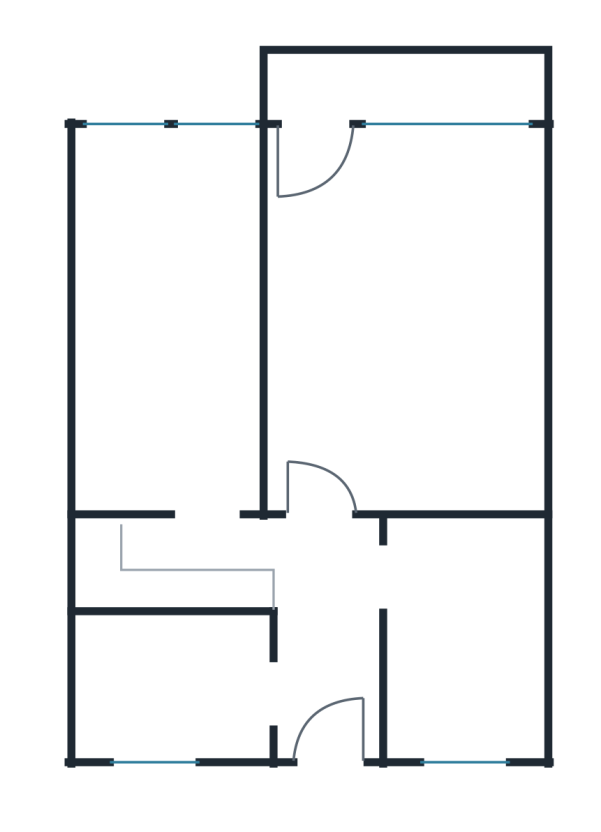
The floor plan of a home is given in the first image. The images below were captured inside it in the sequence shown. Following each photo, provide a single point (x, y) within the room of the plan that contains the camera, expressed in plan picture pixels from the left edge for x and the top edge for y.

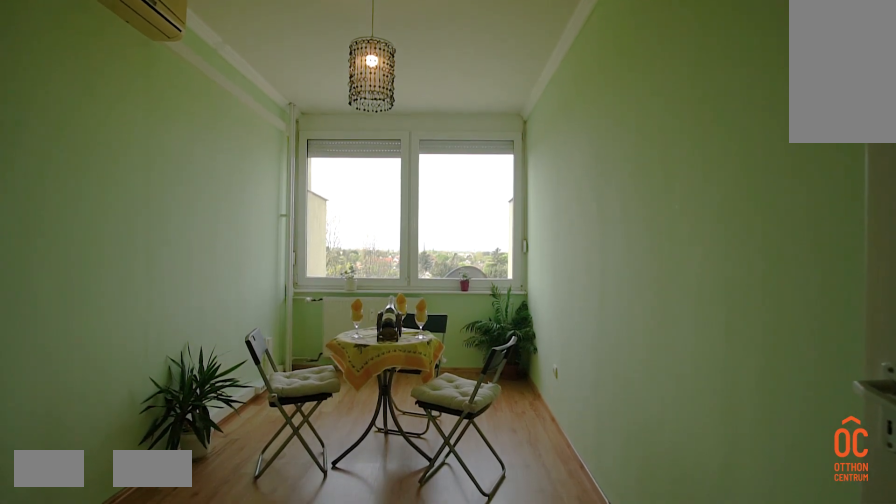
(176, 313)
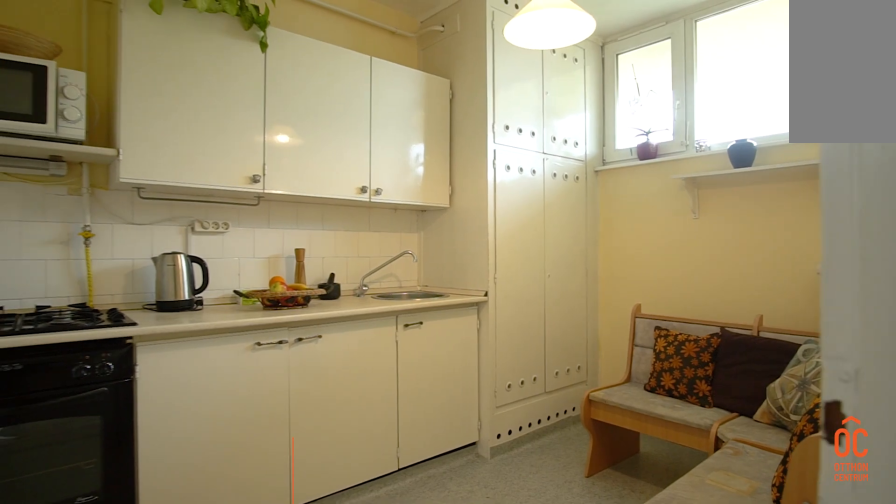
(469, 647)
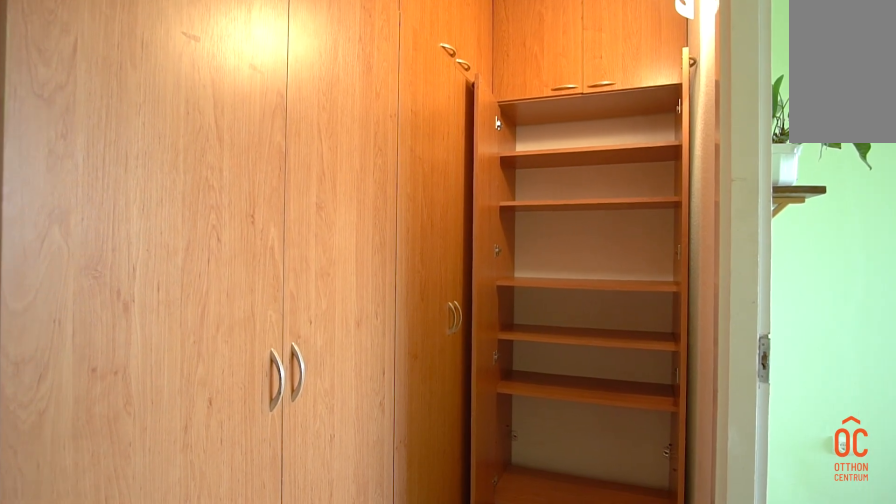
(168, 564)
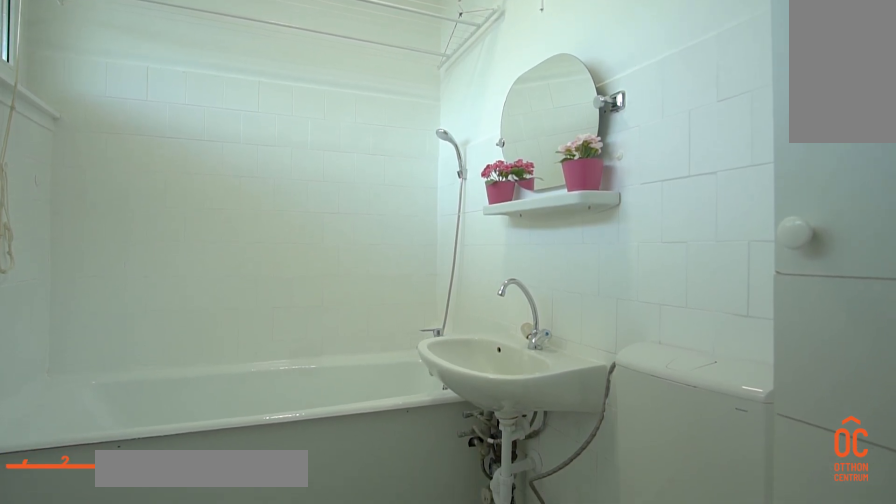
(173, 683)
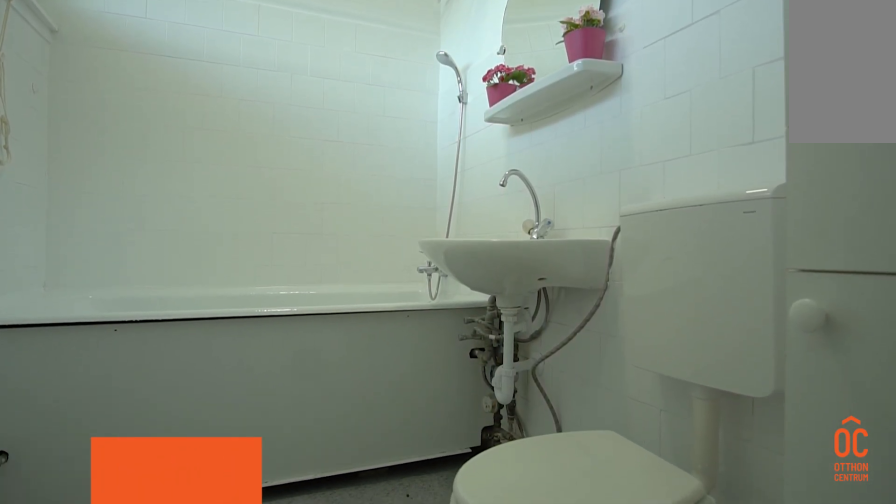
(173, 684)
